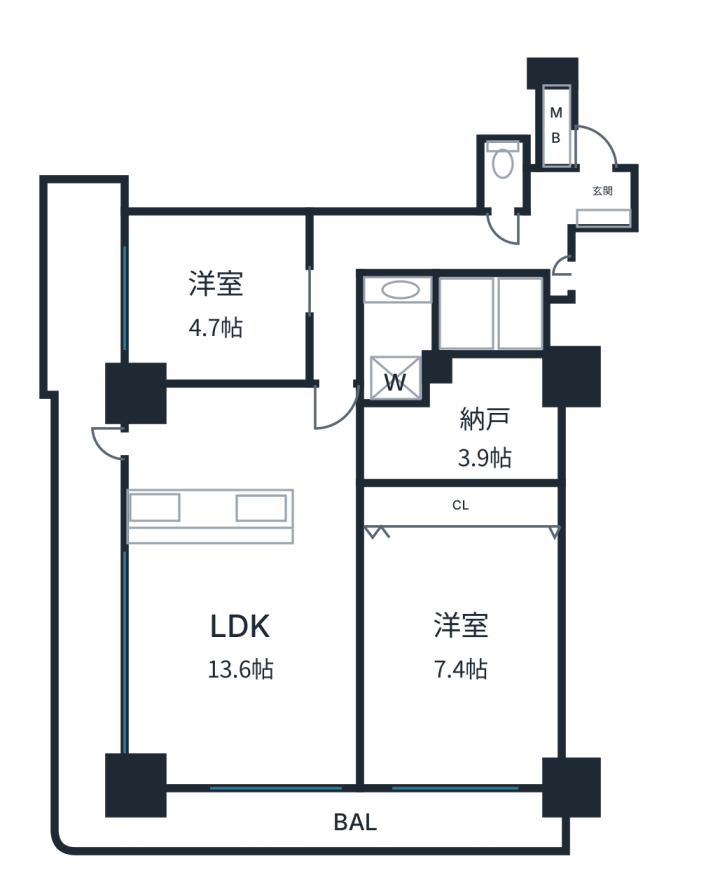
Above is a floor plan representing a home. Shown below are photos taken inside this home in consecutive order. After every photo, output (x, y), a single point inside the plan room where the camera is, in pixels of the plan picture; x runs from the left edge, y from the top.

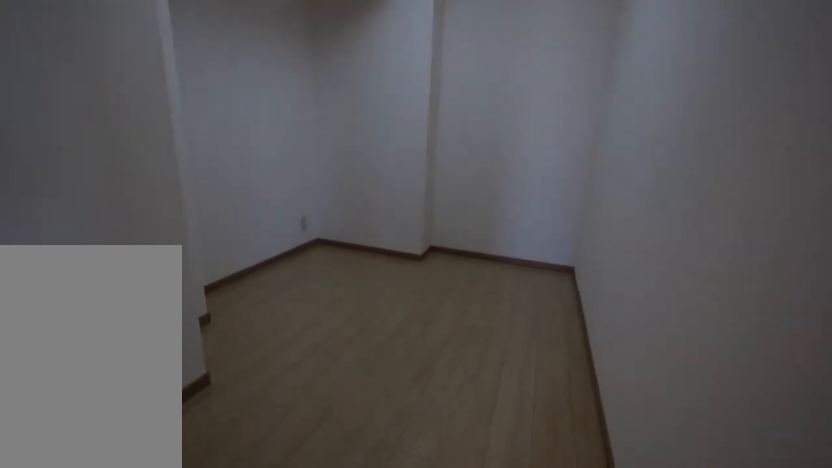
(441, 456)
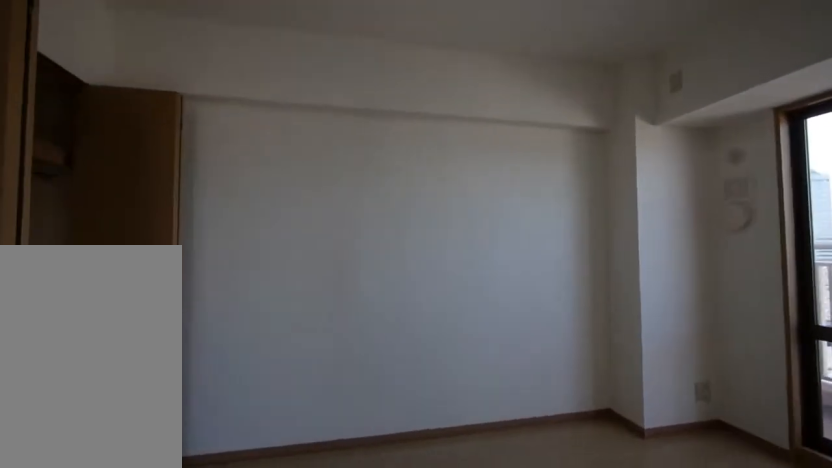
(442, 640)
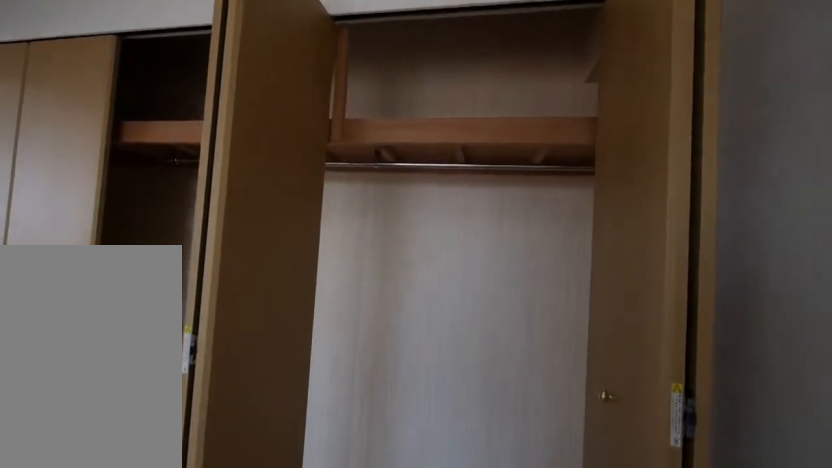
(441, 641)
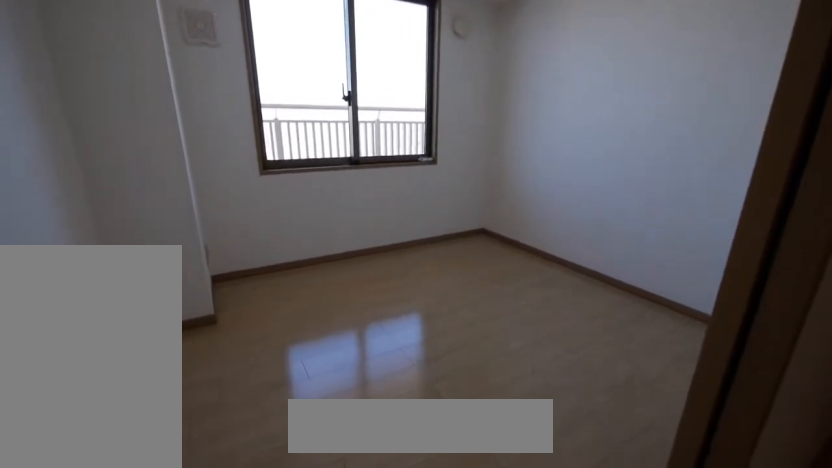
(244, 308)
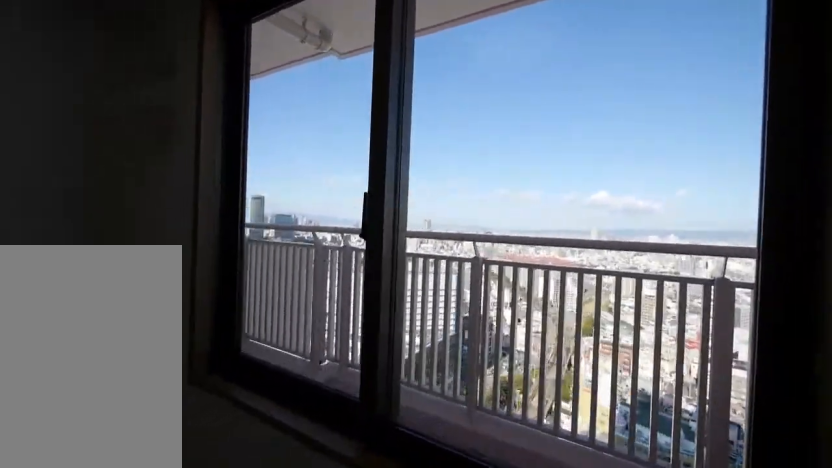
(241, 308)
